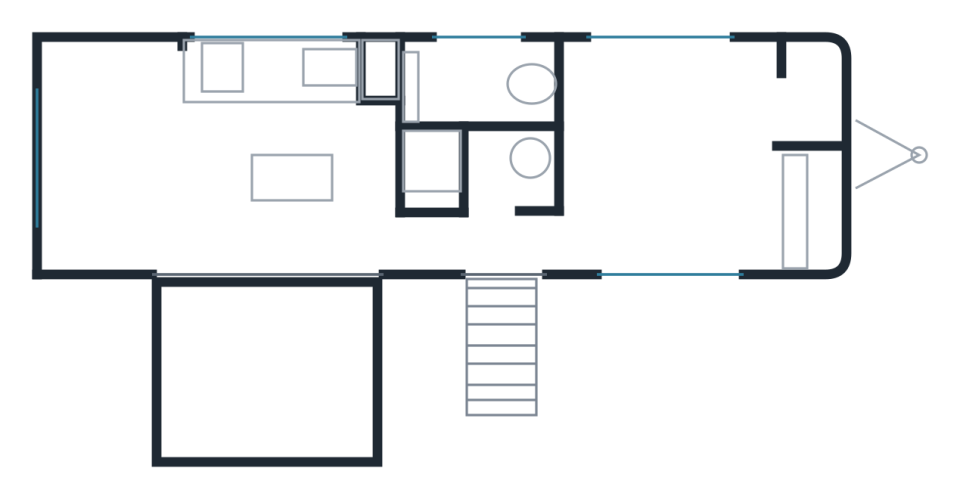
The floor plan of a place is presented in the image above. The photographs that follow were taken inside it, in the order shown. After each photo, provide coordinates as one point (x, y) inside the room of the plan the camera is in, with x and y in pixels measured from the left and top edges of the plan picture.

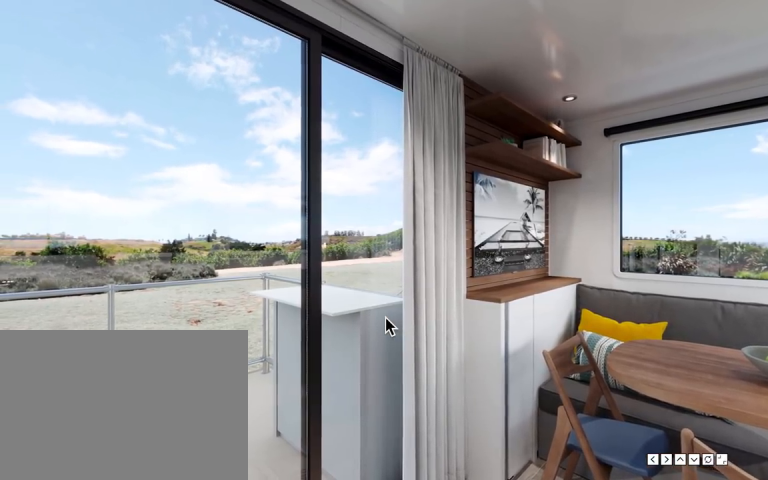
(290, 165)
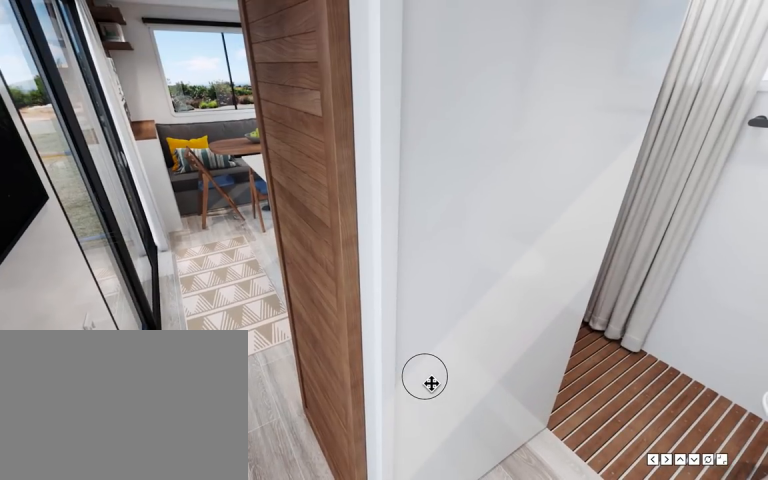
(482, 244)
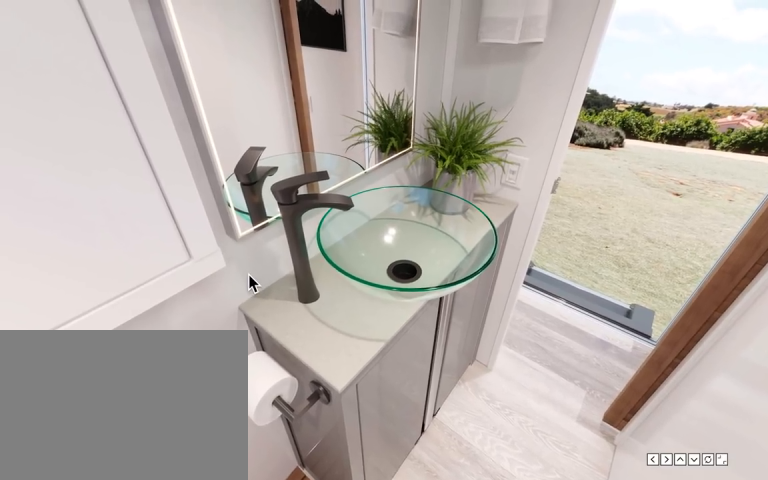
(487, 136)
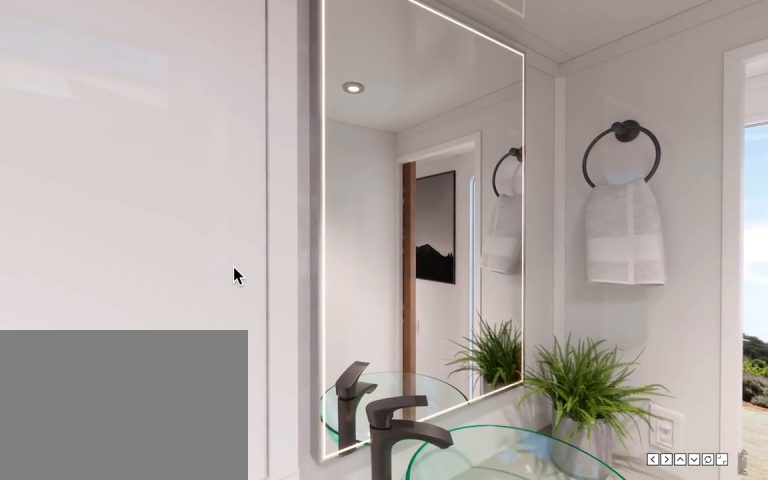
(482, 166)
